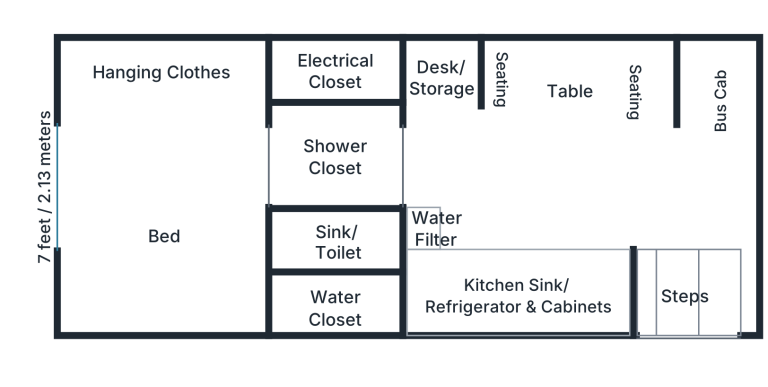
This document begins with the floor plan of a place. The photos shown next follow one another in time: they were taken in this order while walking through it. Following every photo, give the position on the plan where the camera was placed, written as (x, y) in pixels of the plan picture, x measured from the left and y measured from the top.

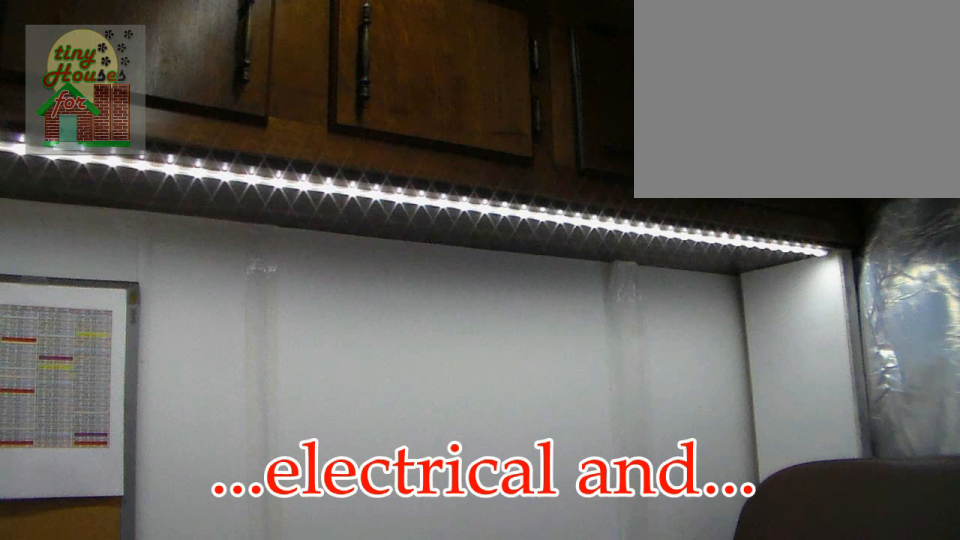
(512, 185)
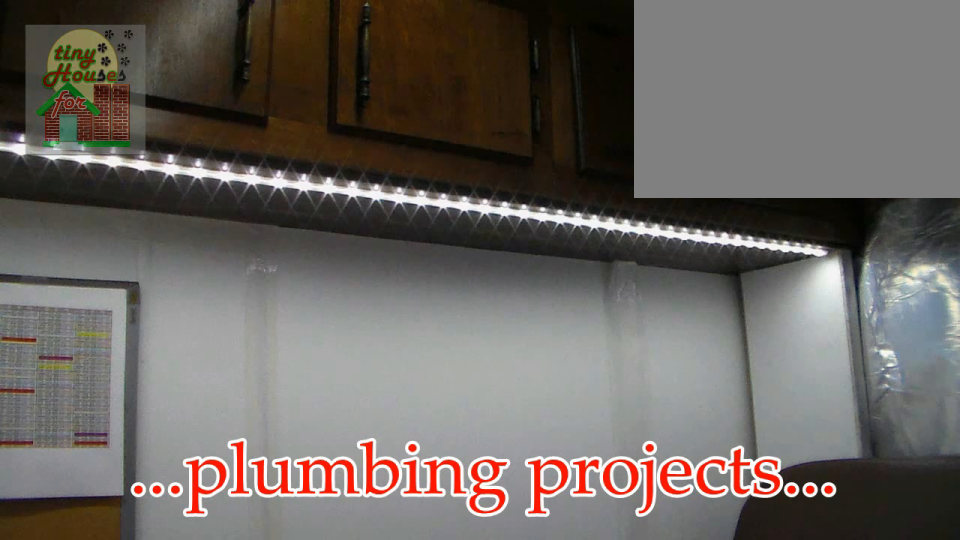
(512, 185)
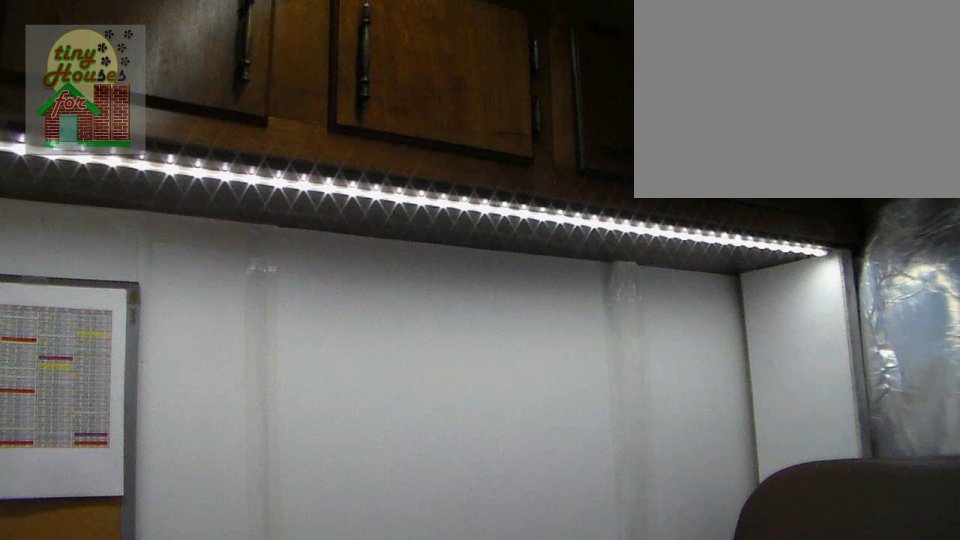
(512, 185)
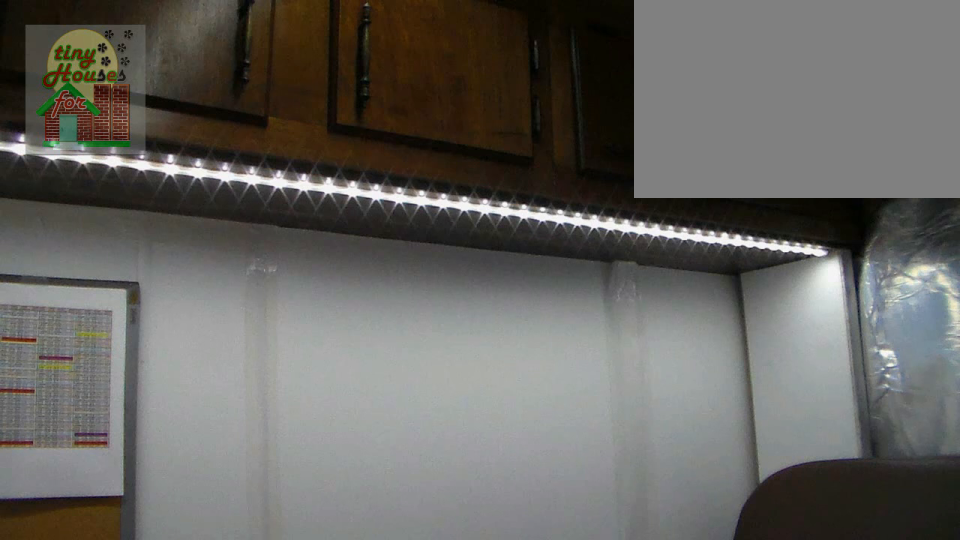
(512, 182)
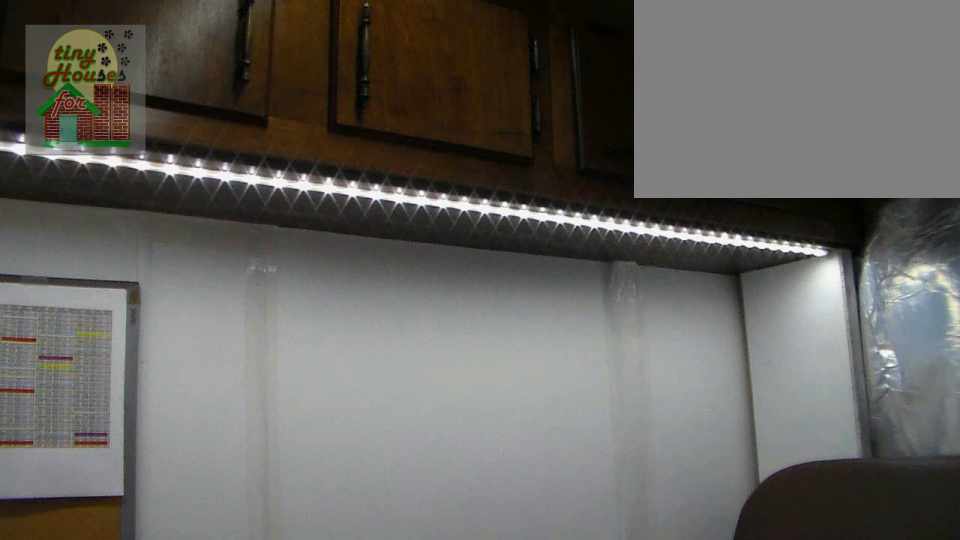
(511, 182)
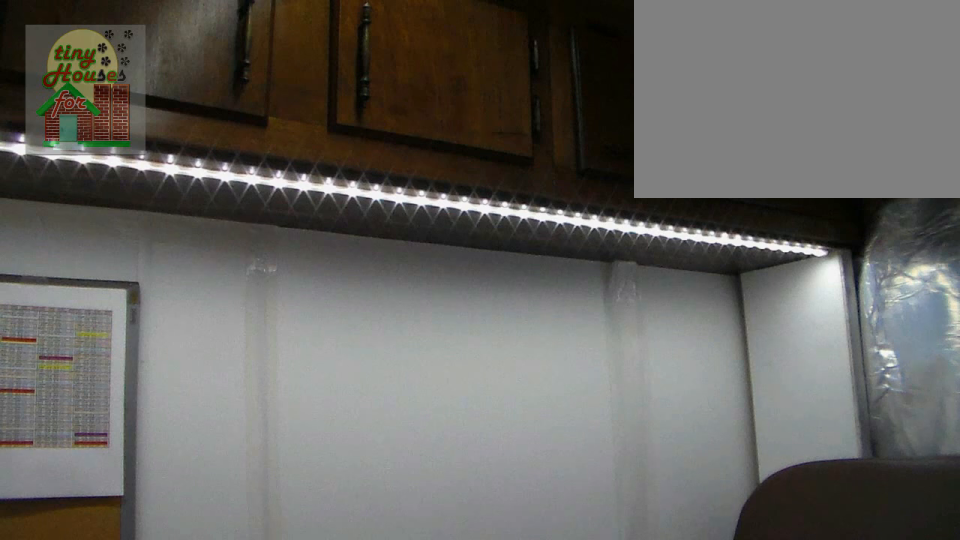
(512, 183)
